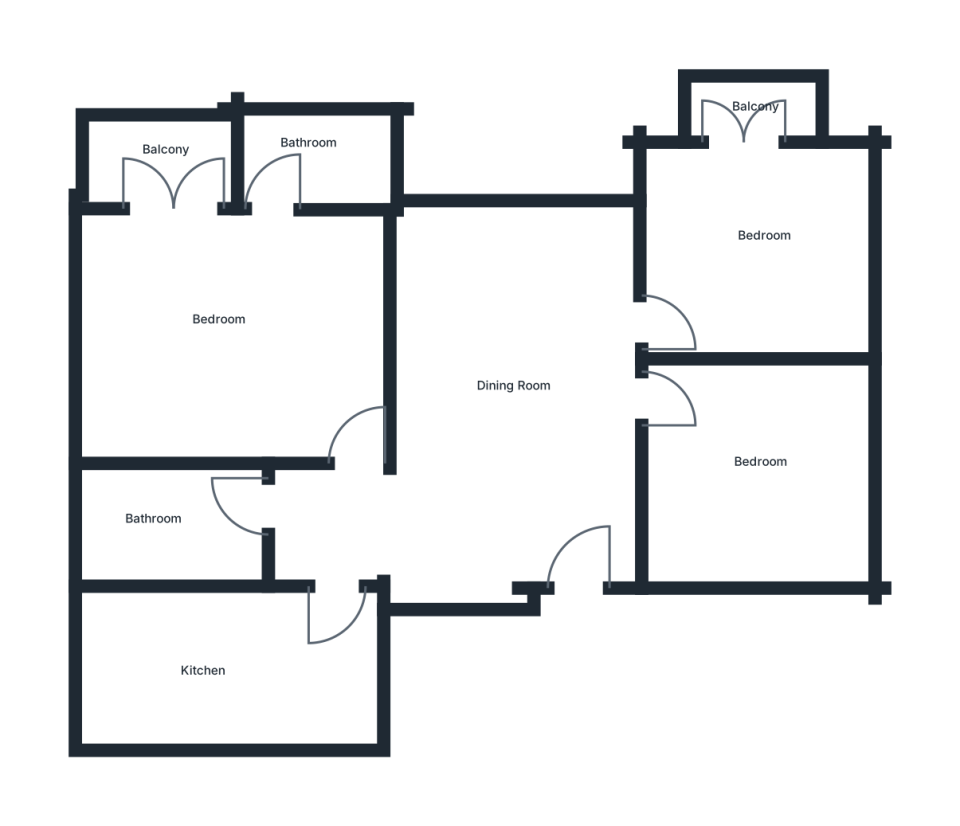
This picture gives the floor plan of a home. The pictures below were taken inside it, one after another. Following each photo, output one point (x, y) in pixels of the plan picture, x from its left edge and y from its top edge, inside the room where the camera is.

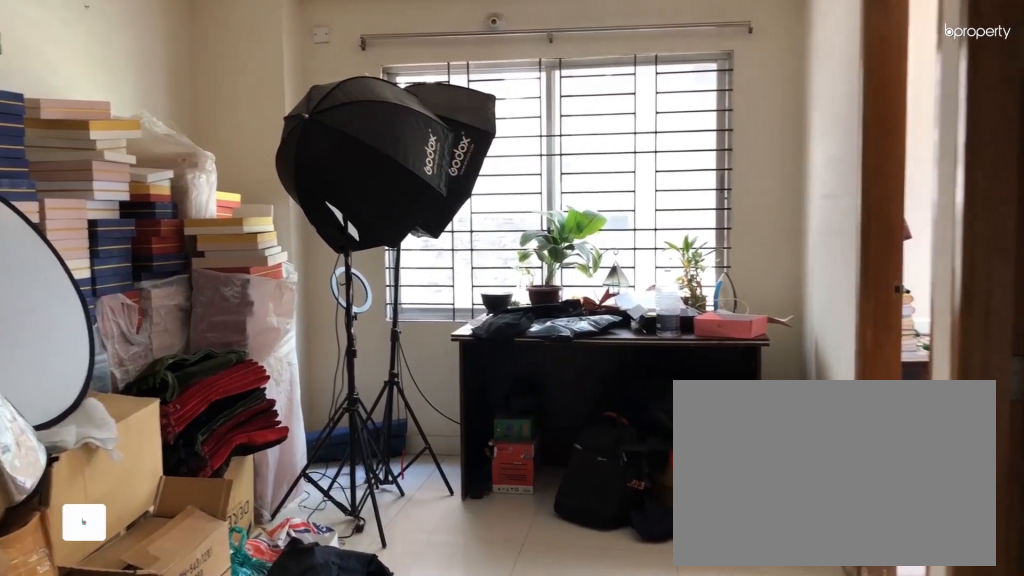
(526, 445)
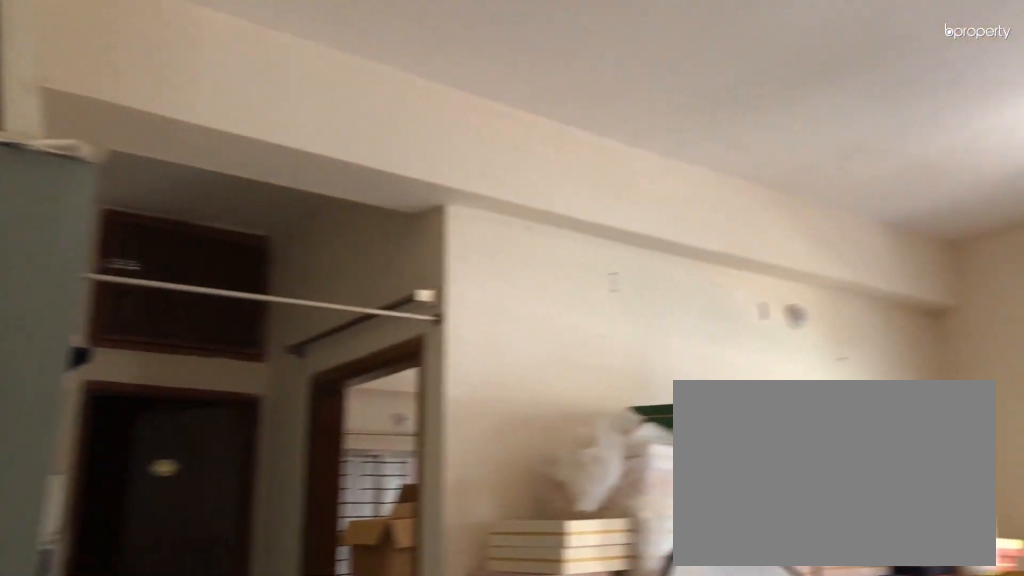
(524, 427)
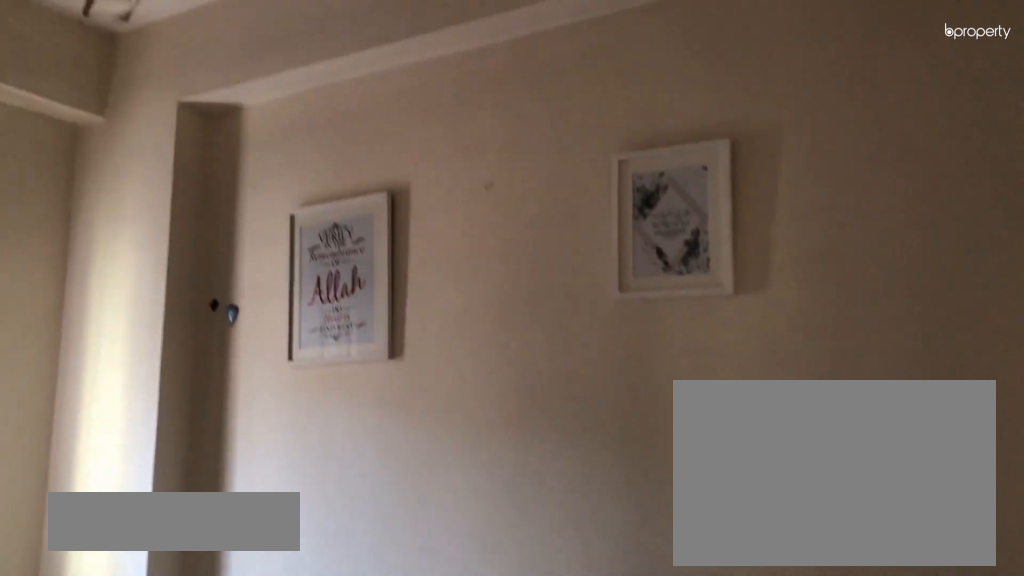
(763, 460)
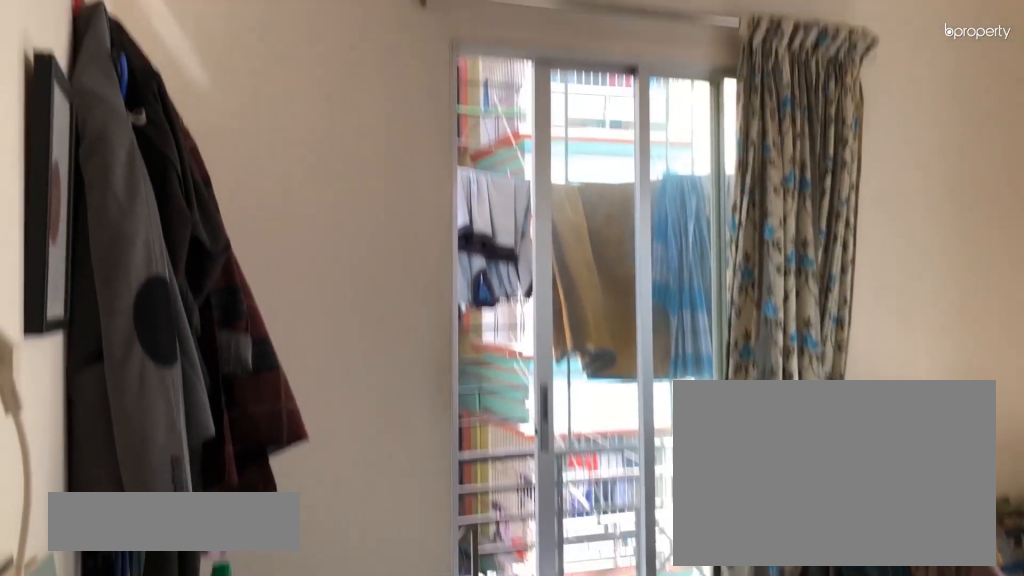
(755, 237)
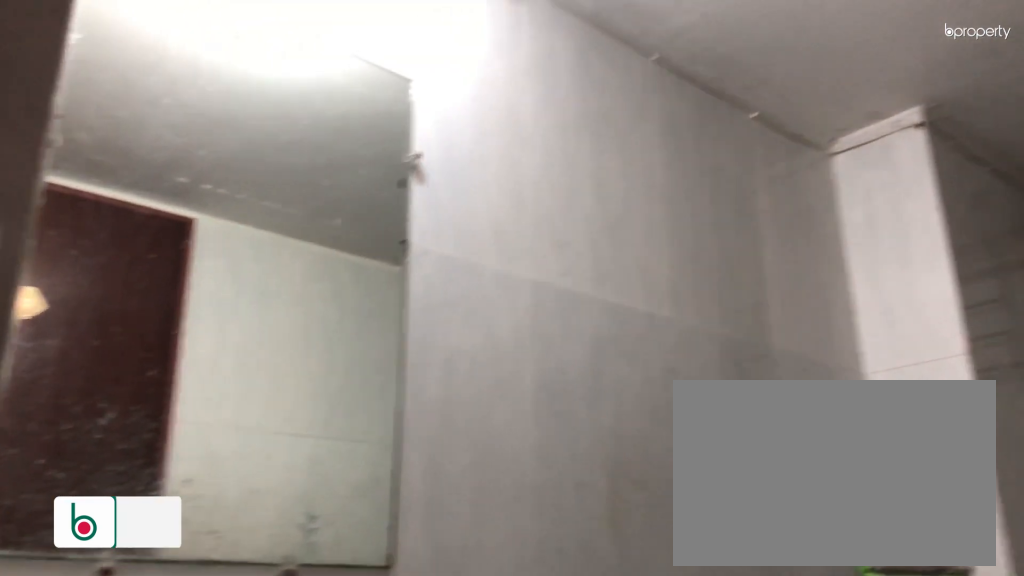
(189, 508)
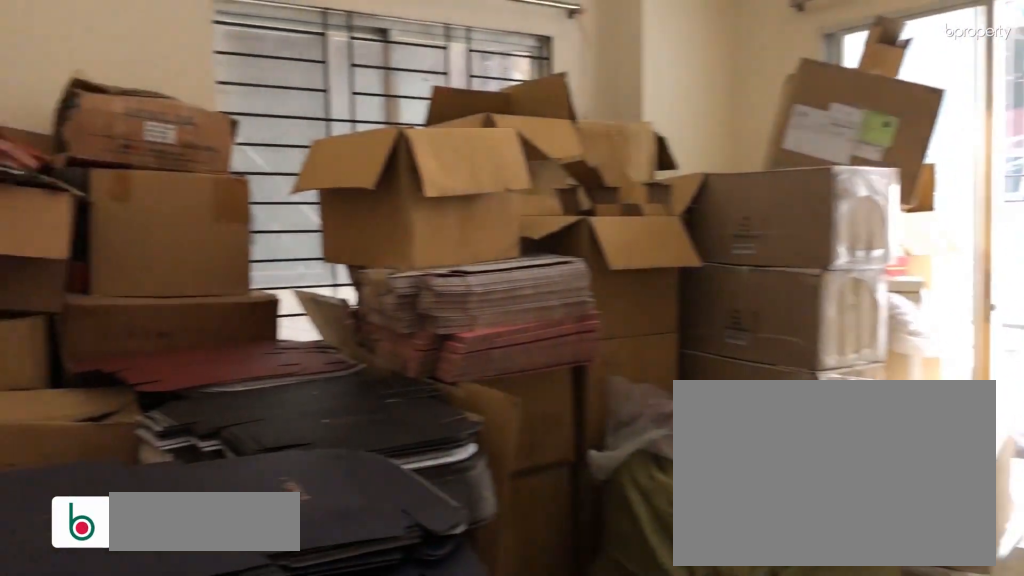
(257, 325)
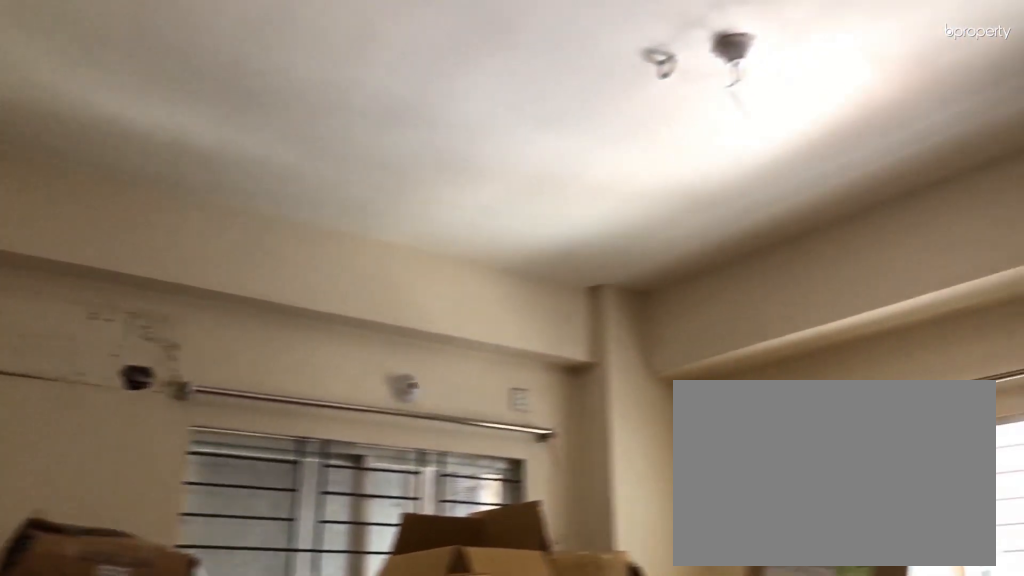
(257, 325)
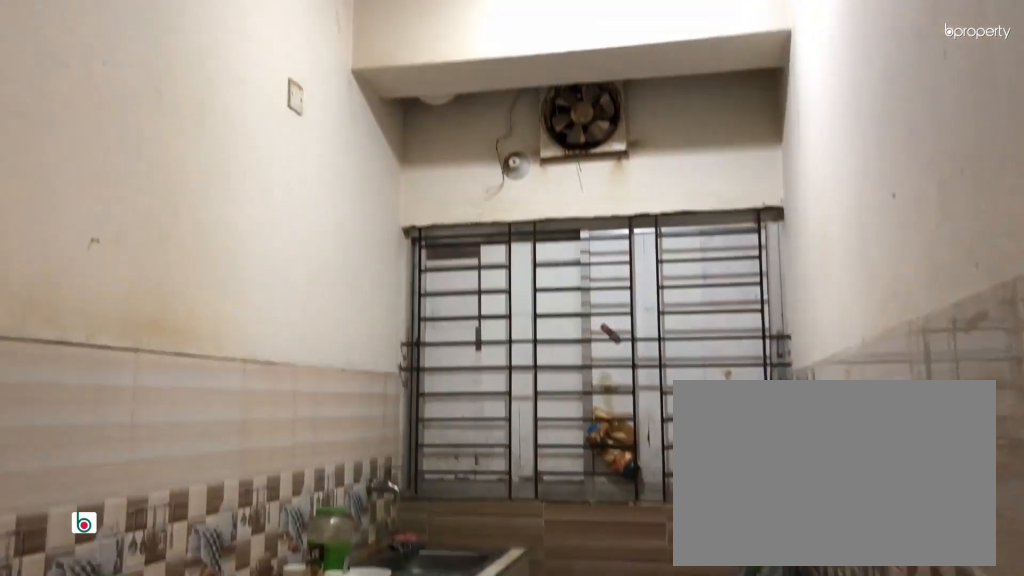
(205, 666)
